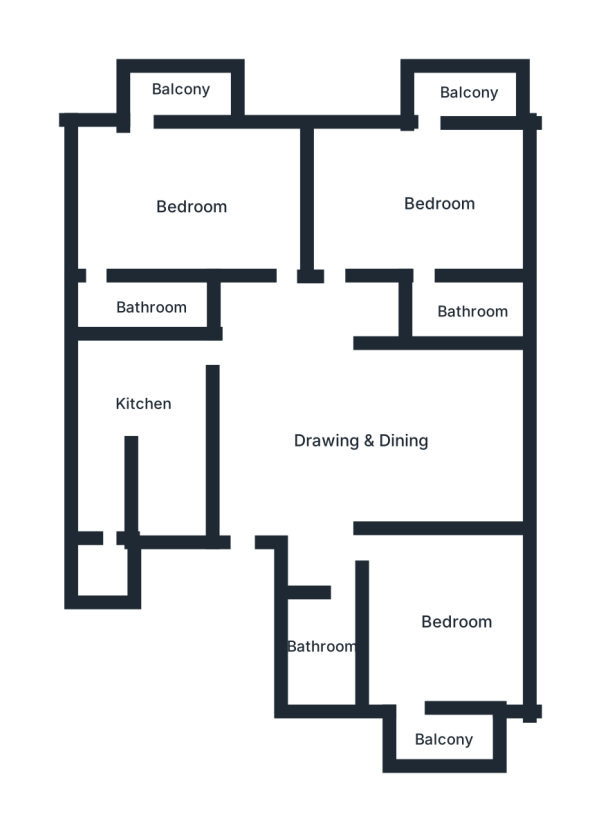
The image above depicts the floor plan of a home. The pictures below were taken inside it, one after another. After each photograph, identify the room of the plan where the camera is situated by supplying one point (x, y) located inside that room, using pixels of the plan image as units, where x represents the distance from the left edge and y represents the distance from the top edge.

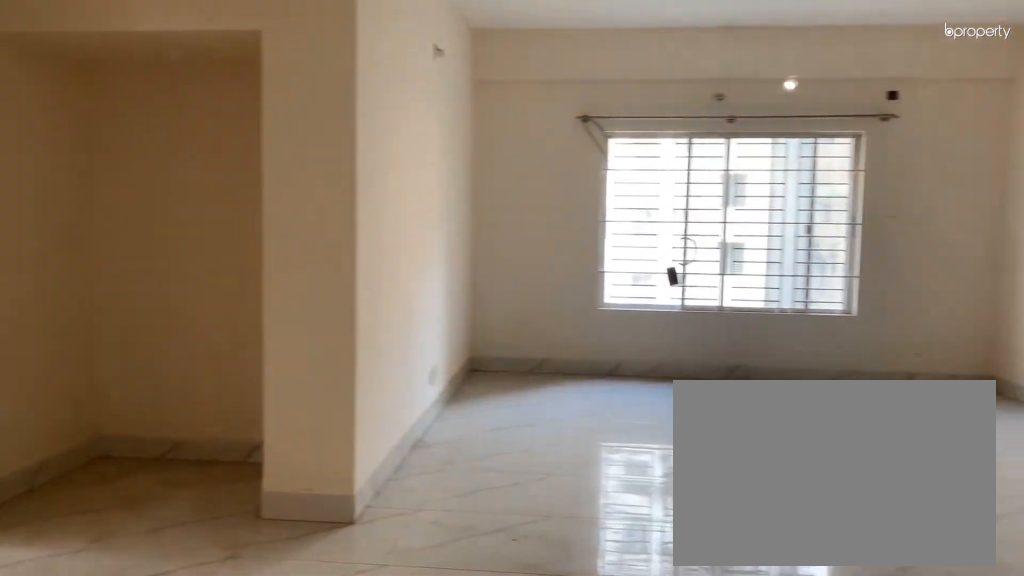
(360, 432)
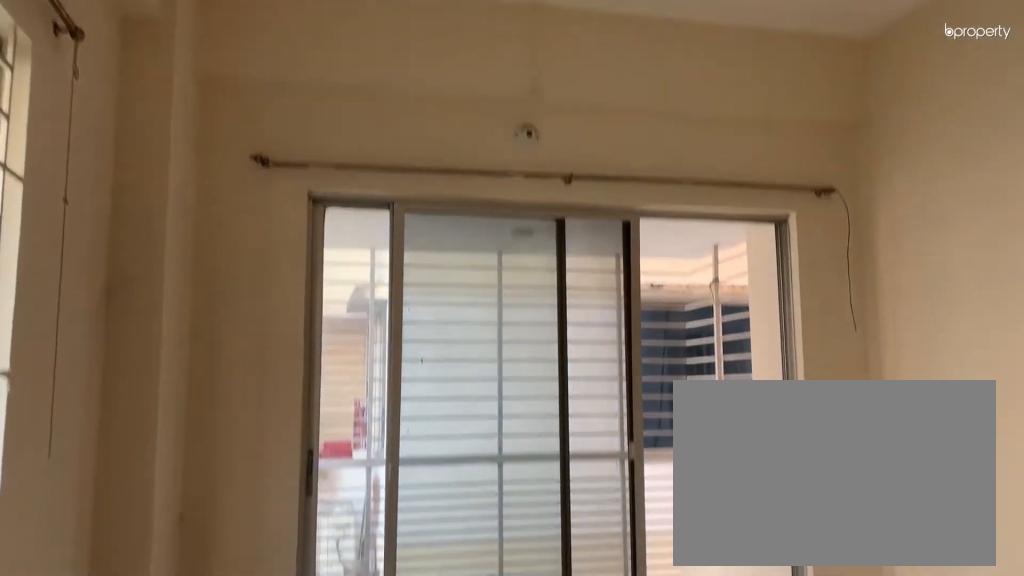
(444, 633)
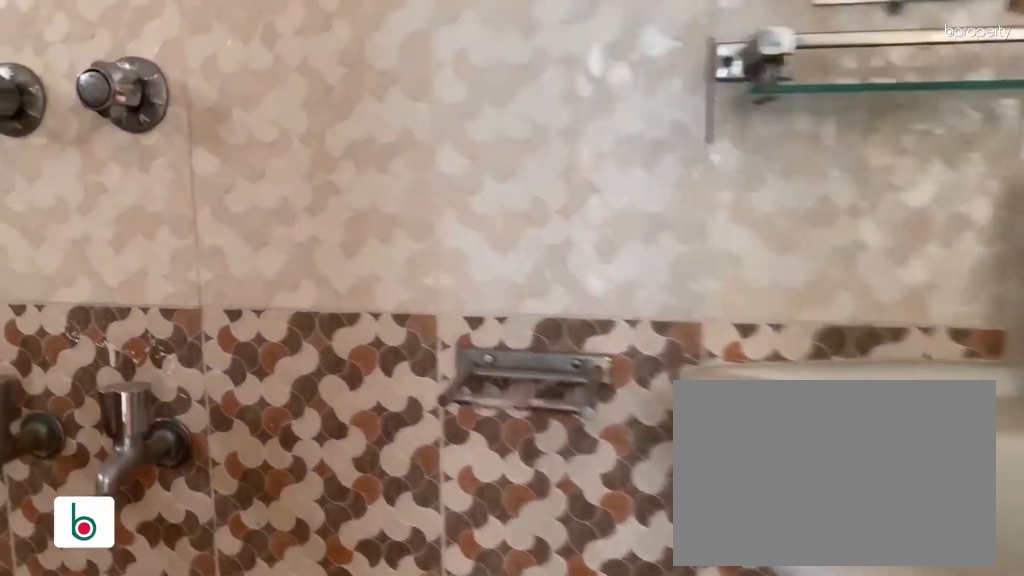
(470, 310)
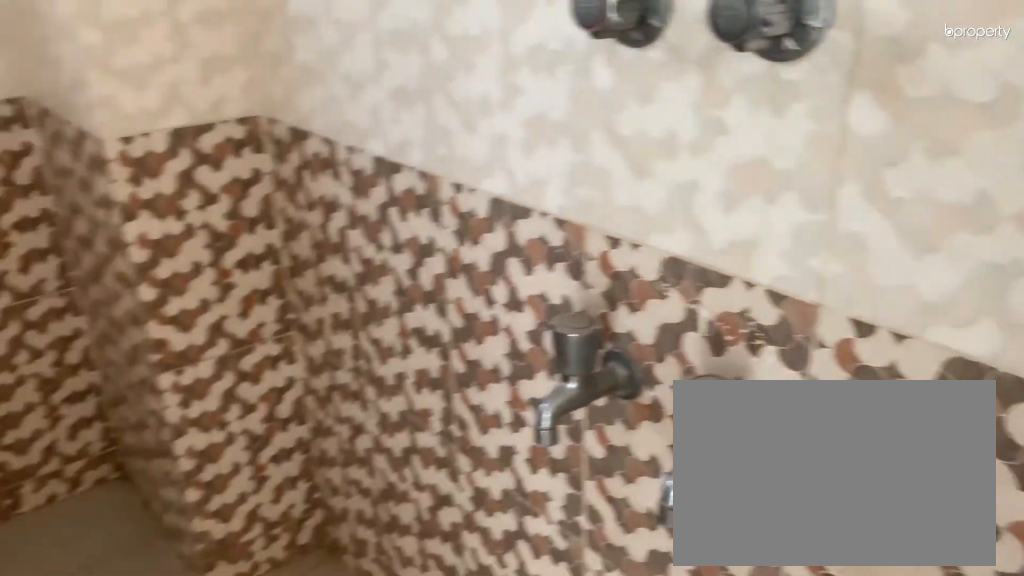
(470, 310)
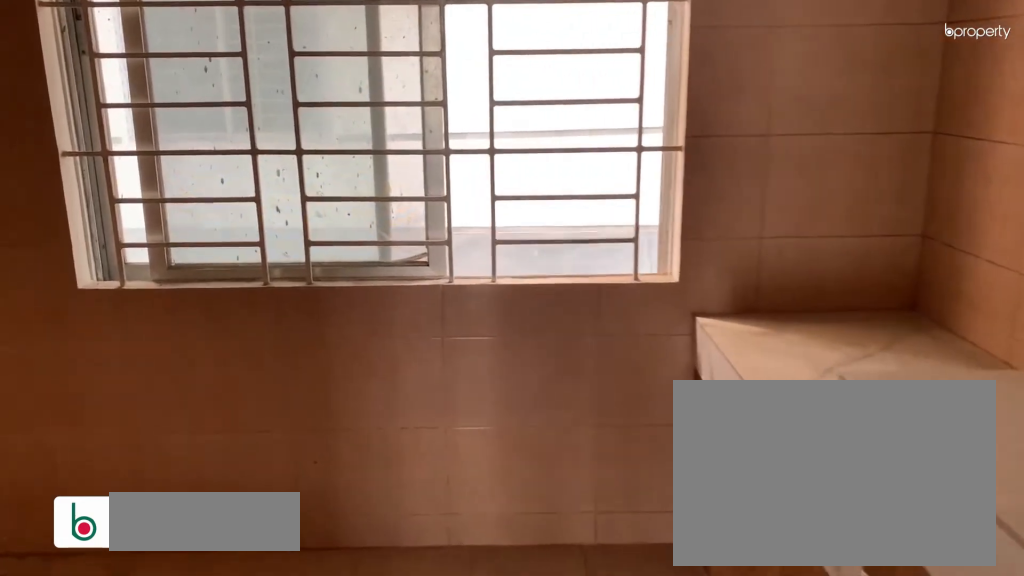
(130, 388)
